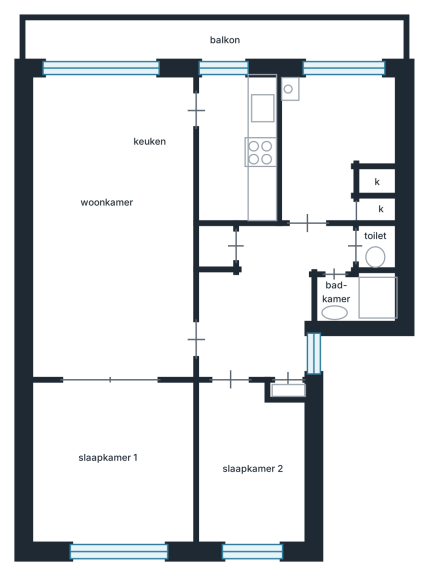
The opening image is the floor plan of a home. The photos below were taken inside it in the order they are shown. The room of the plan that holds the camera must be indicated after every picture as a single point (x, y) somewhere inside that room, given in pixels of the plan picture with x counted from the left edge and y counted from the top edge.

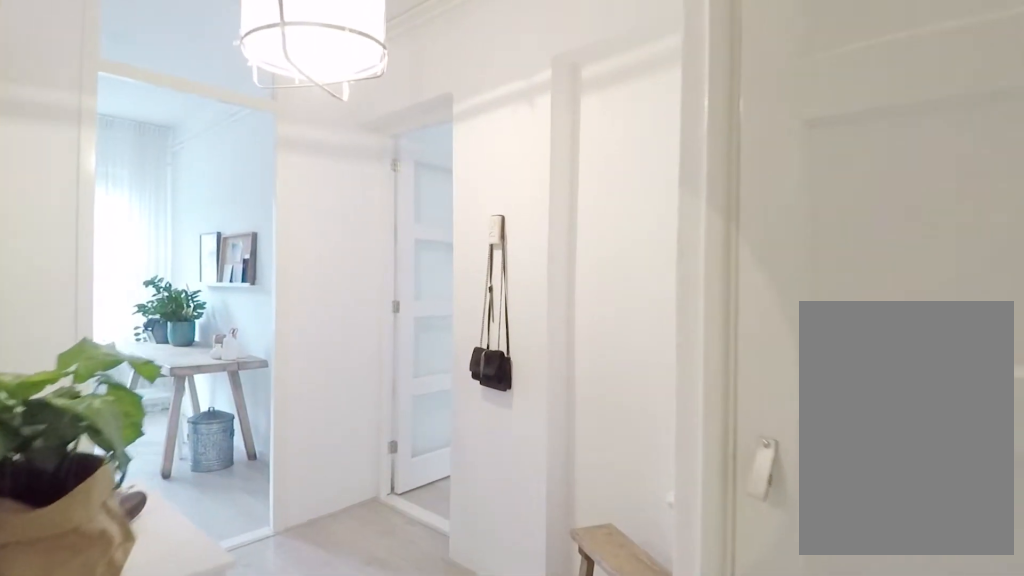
(267, 301)
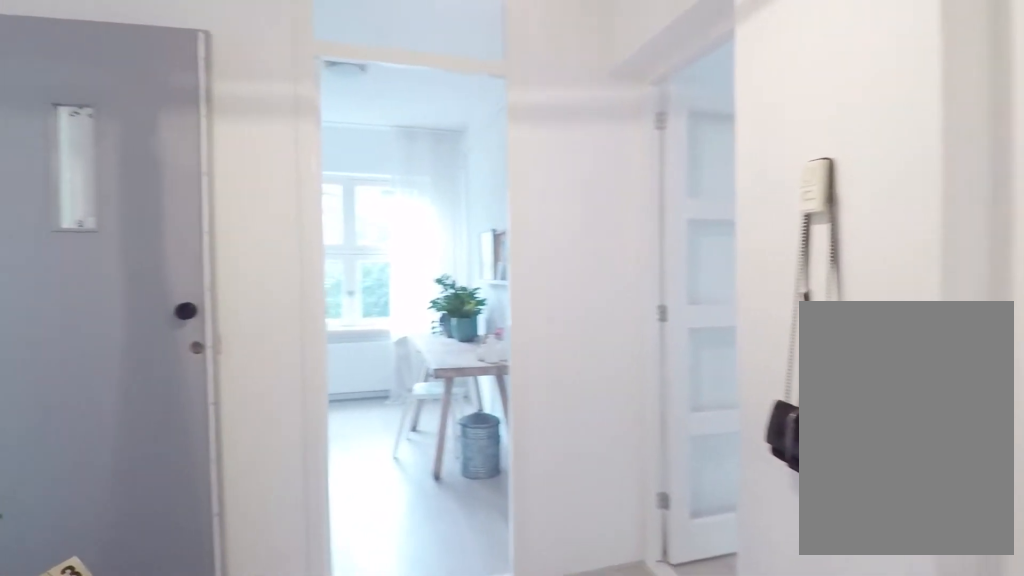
(267, 301)
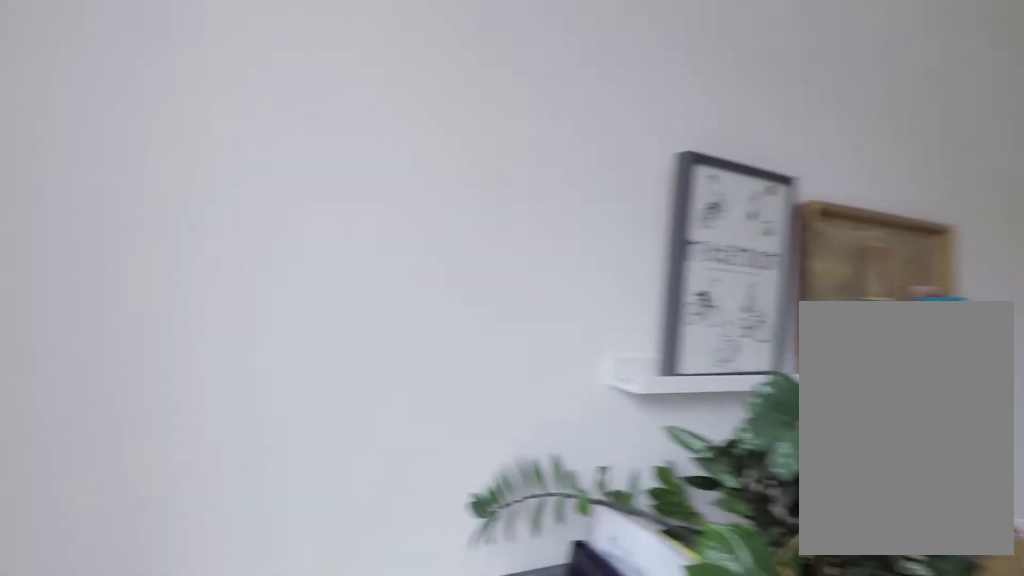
(251, 469)
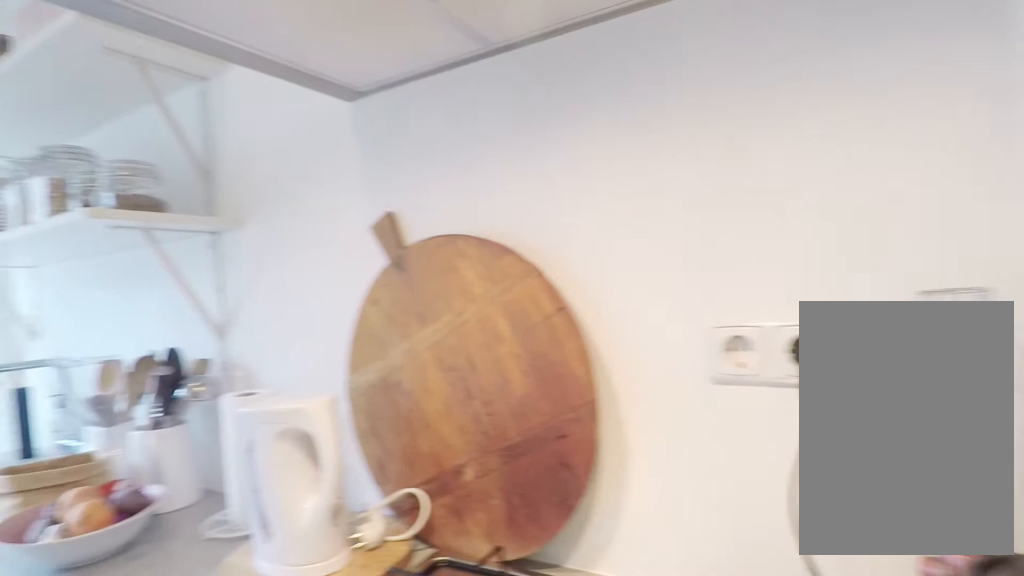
(237, 149)
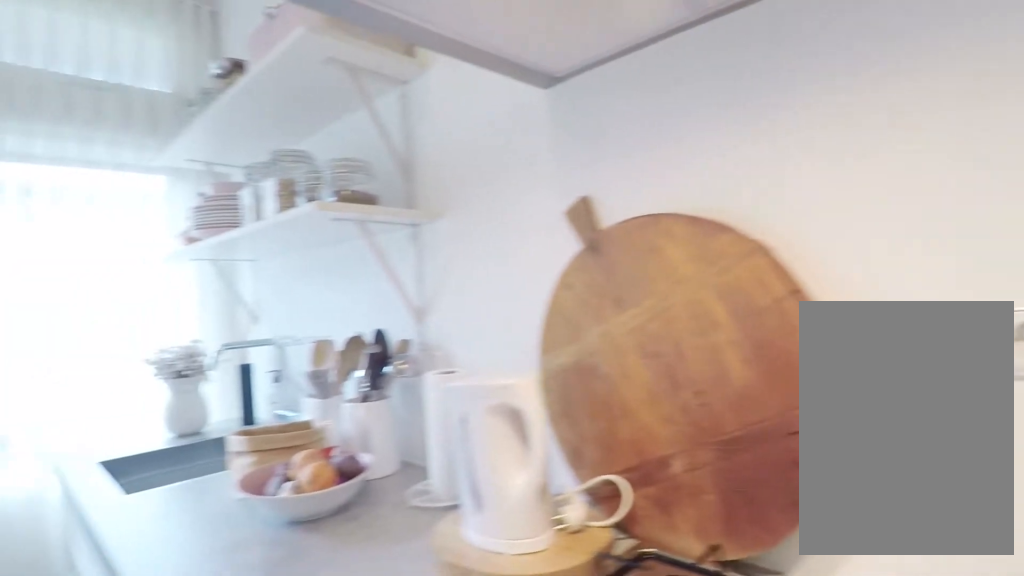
(237, 149)
